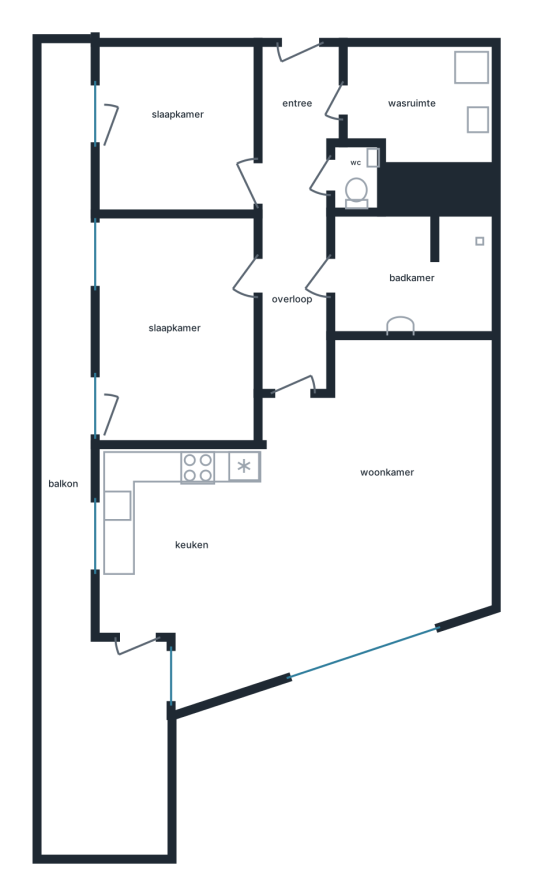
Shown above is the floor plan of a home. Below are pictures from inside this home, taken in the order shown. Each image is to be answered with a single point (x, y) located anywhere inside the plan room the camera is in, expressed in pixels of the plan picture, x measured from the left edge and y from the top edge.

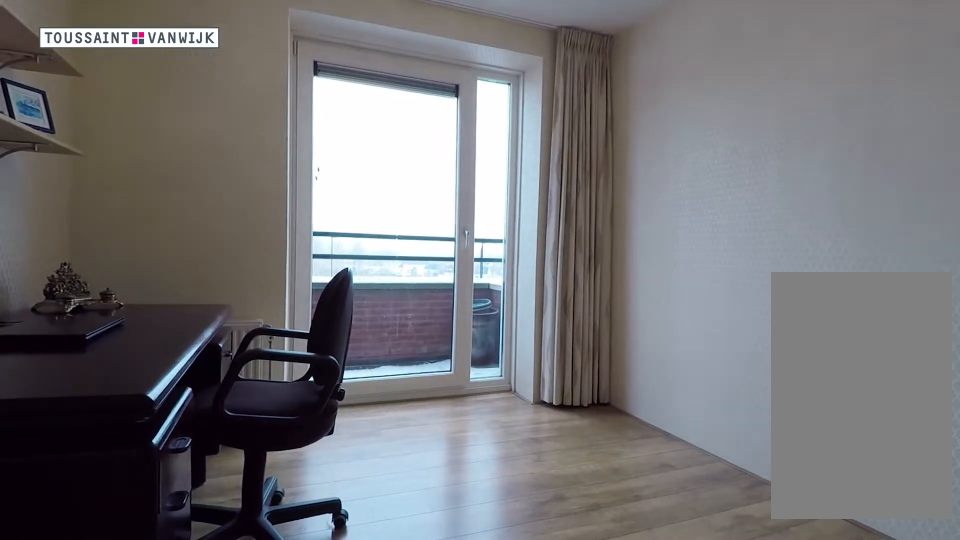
(179, 129)
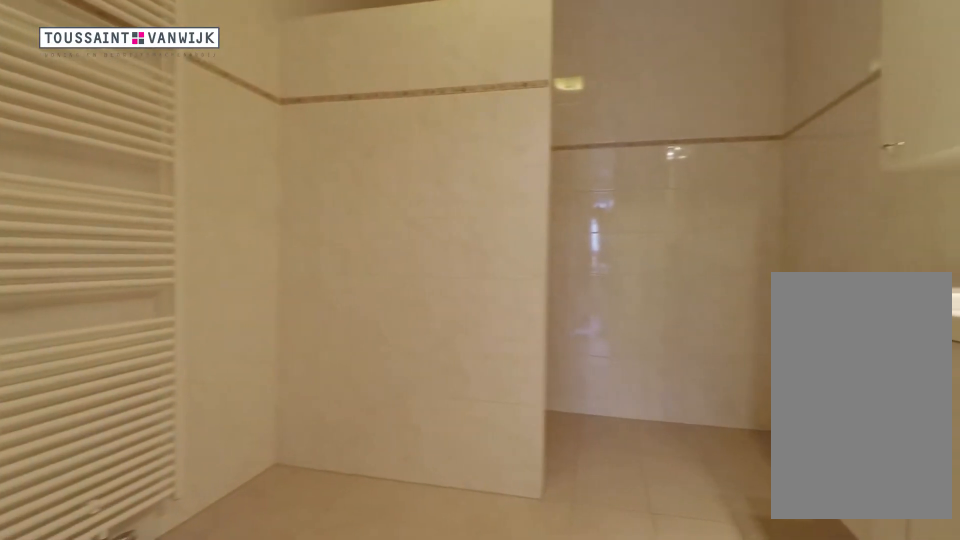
(411, 275)
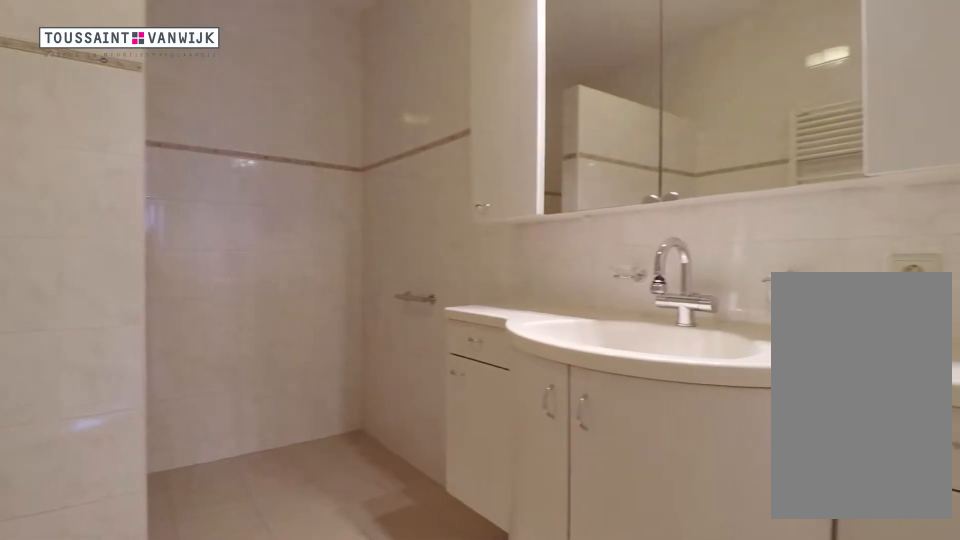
(411, 275)
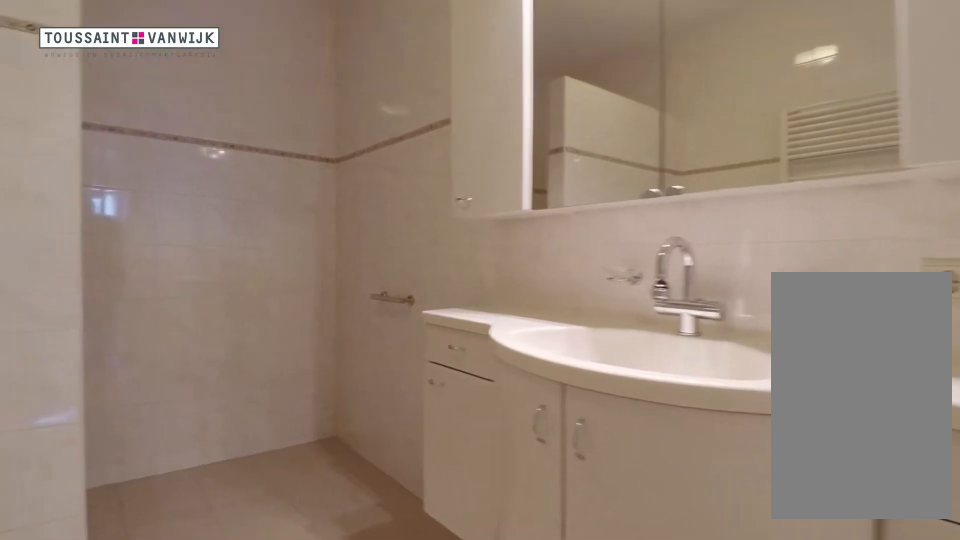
(411, 275)
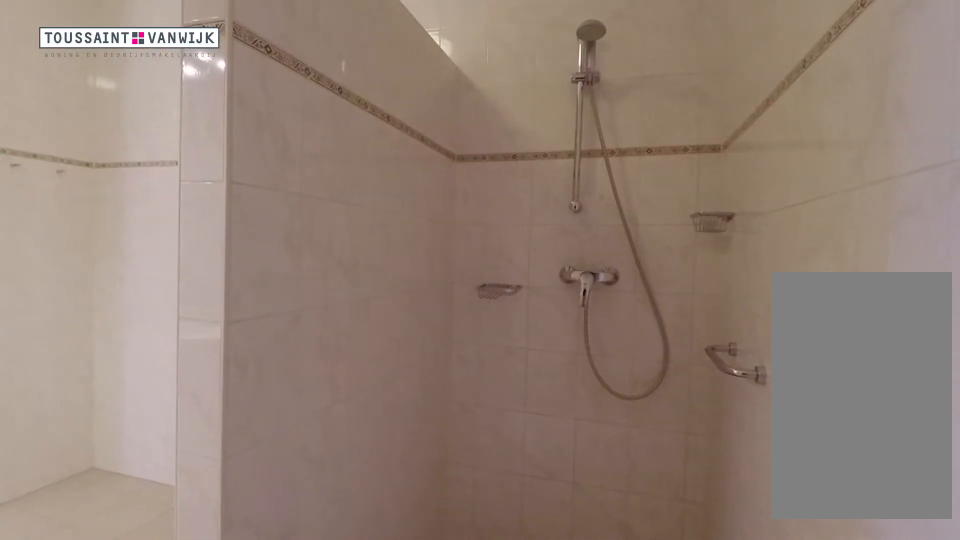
(411, 275)
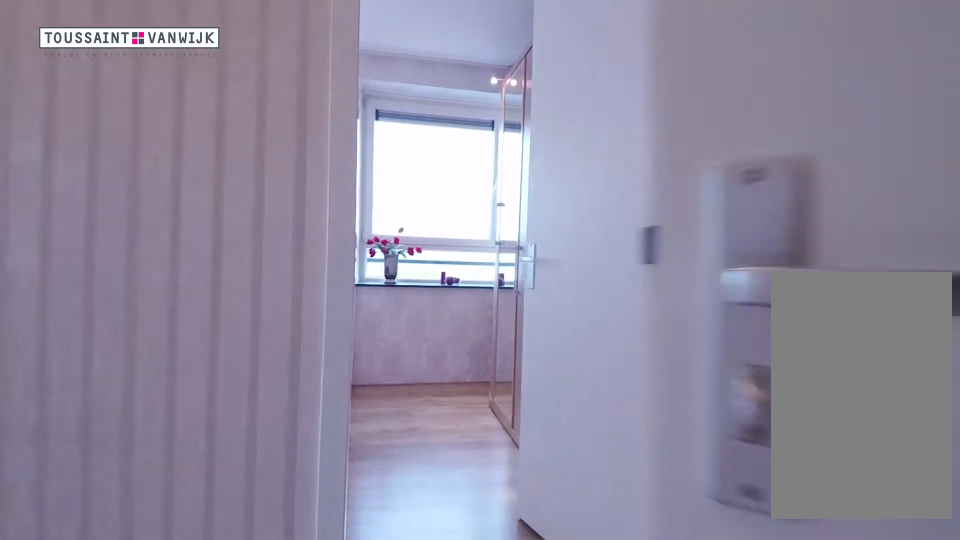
(296, 211)
